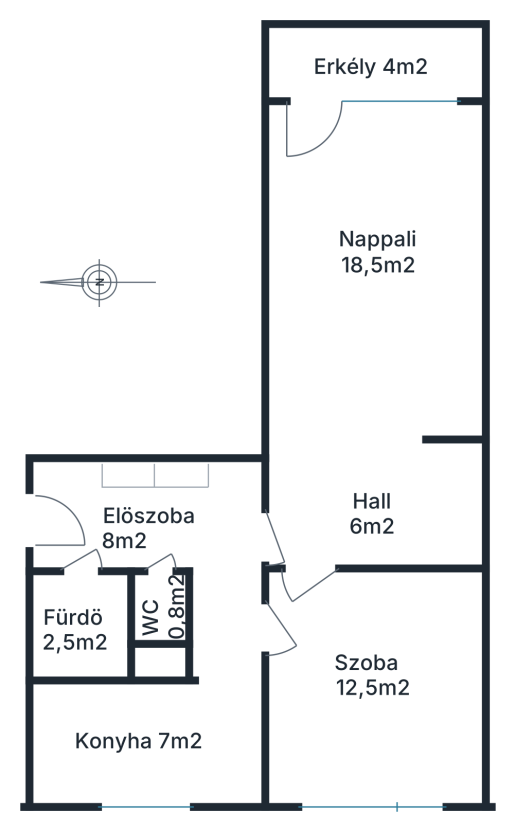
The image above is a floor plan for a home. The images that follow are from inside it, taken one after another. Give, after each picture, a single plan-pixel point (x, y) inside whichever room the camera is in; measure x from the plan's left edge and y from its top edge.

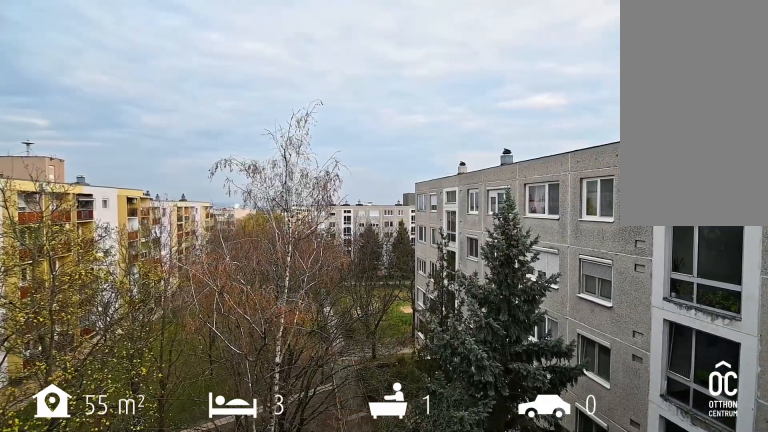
(372, 61)
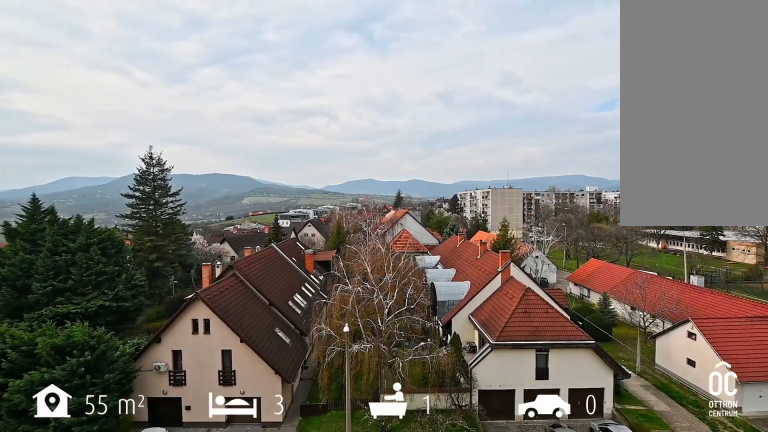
(372, 700)
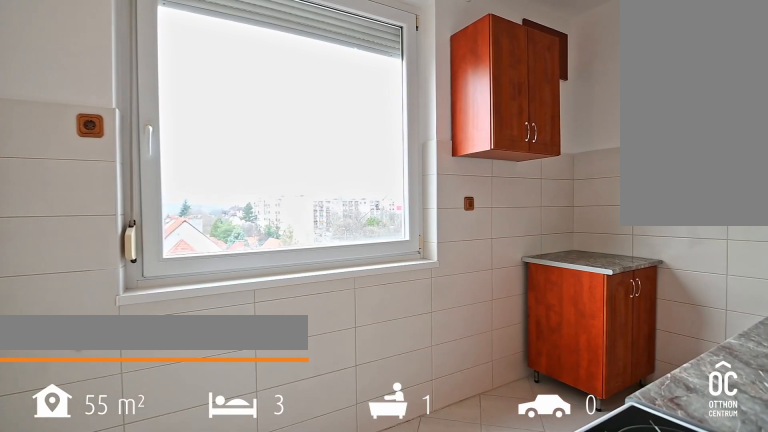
(146, 738)
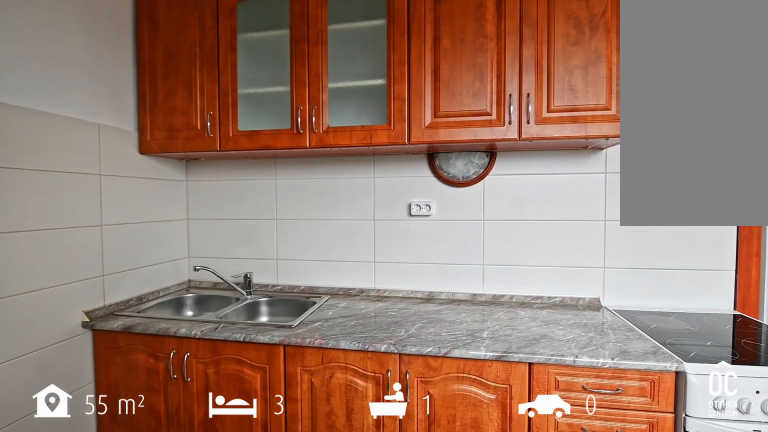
(146, 738)
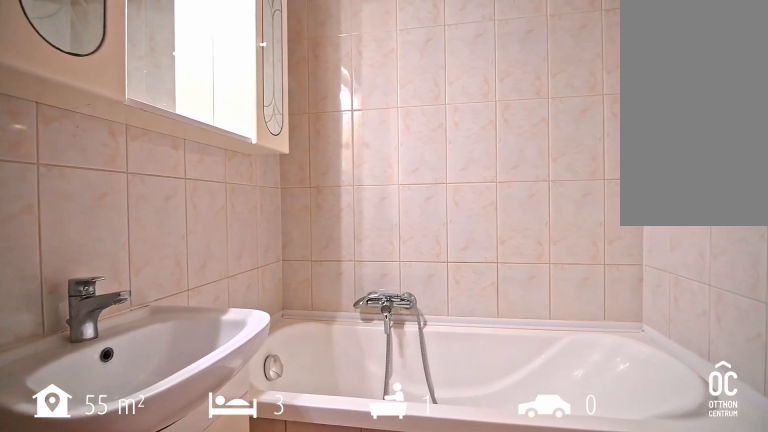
(82, 622)
